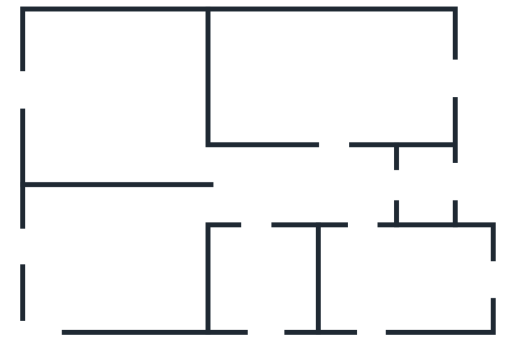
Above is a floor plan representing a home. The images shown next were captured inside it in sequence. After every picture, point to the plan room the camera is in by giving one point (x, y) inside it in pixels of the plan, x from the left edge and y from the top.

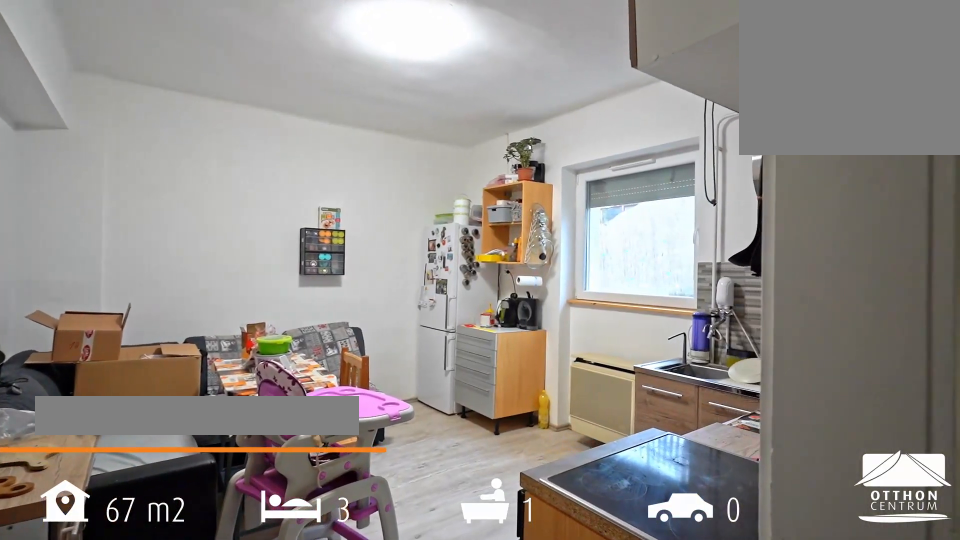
(331, 79)
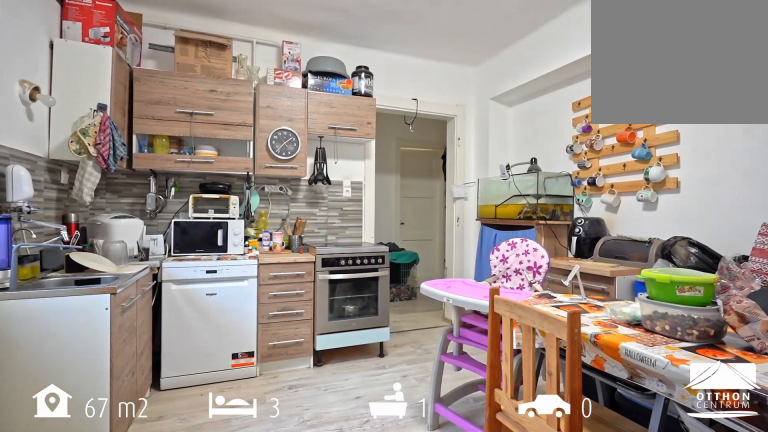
(331, 79)
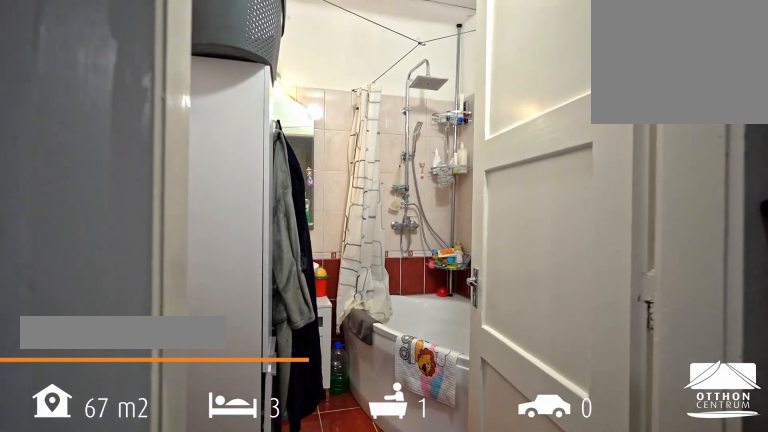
(268, 281)
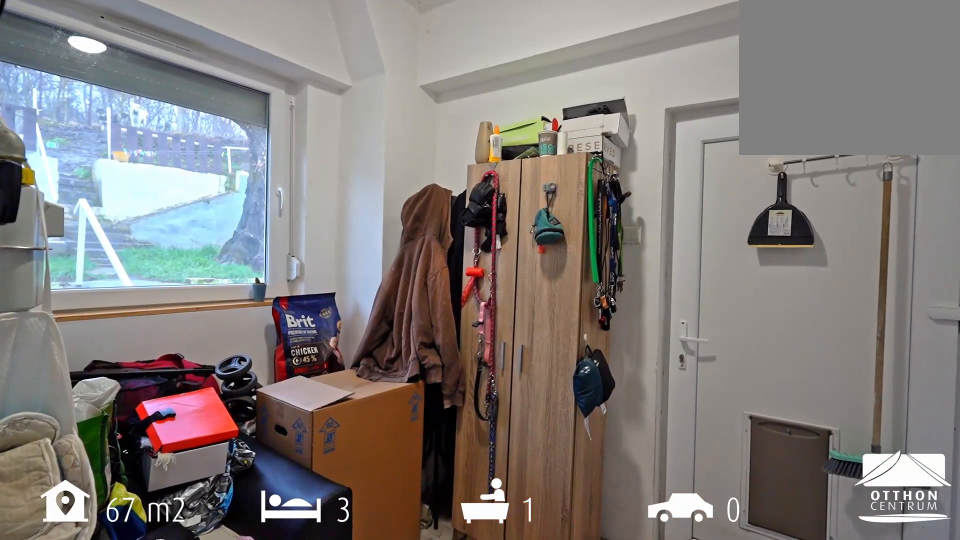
(403, 277)
